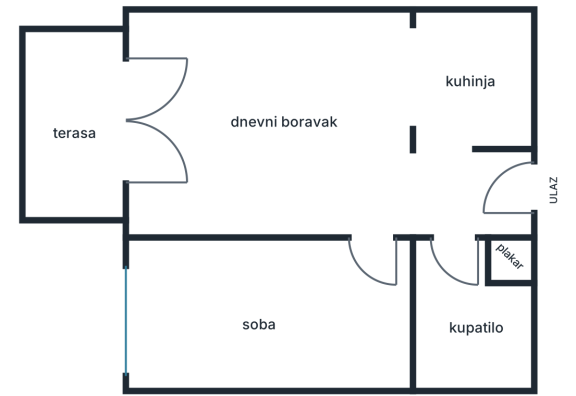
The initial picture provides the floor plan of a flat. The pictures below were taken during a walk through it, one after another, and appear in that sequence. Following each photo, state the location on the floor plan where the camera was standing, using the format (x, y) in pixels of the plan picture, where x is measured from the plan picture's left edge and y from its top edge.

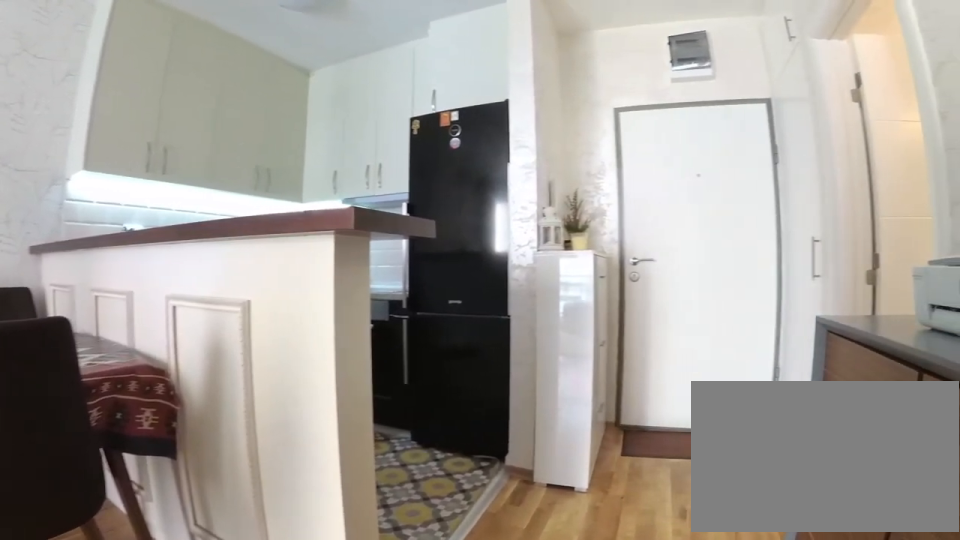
(367, 199)
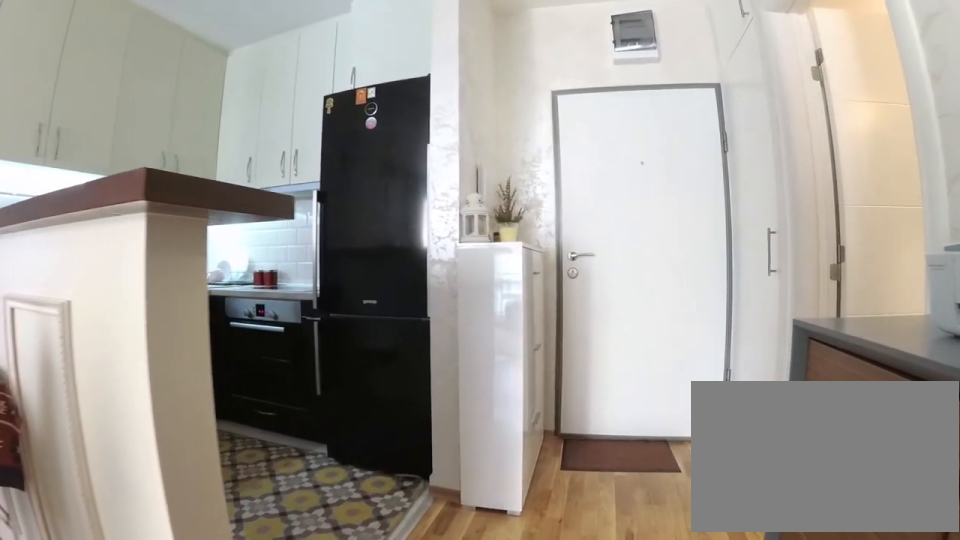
(379, 192)
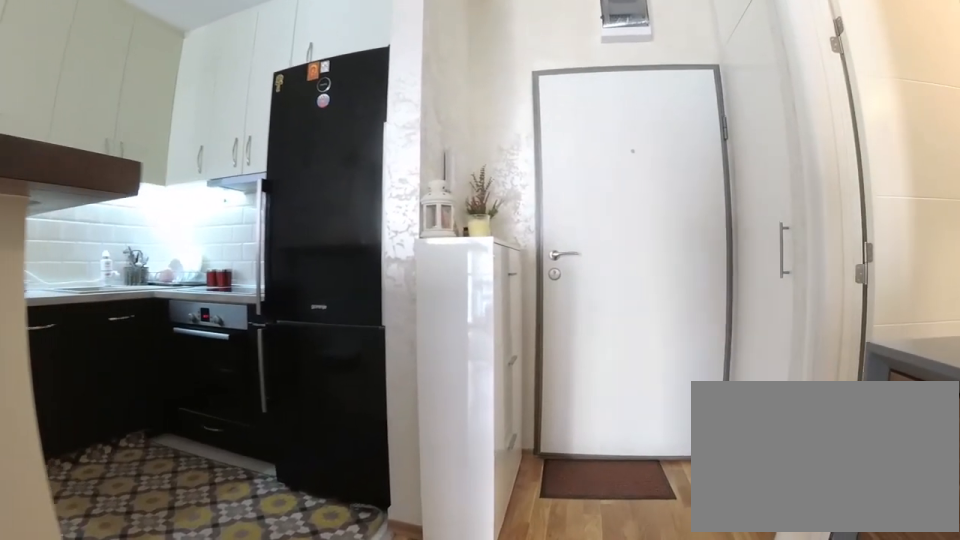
(398, 189)
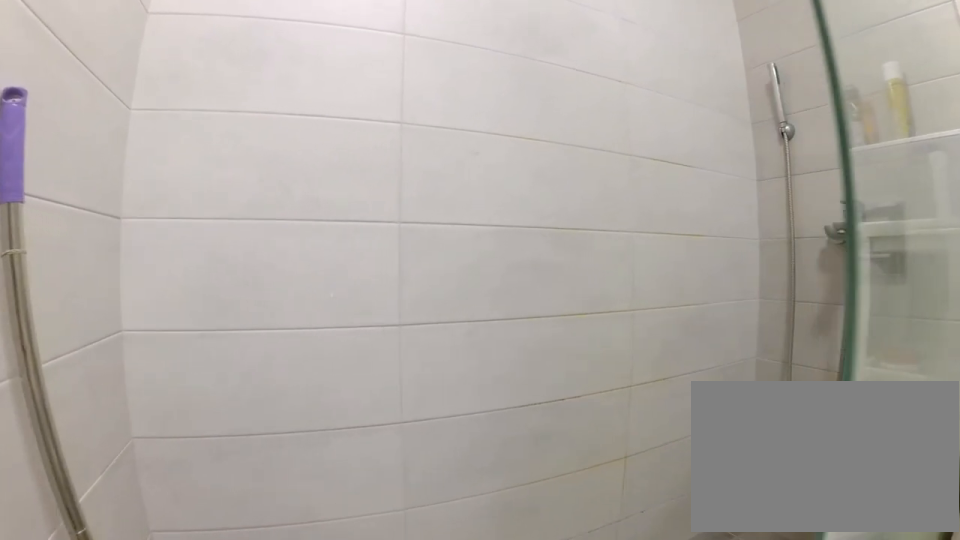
(482, 319)
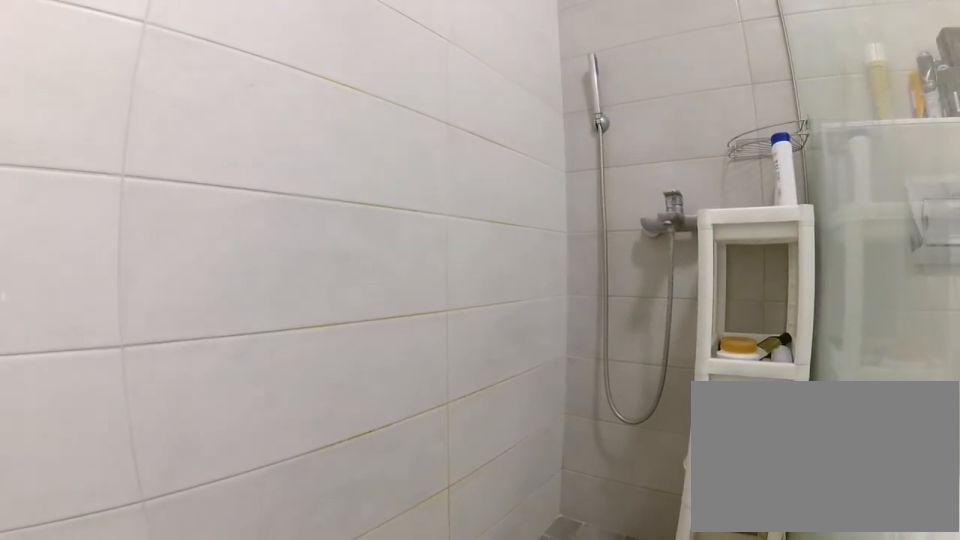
(508, 308)
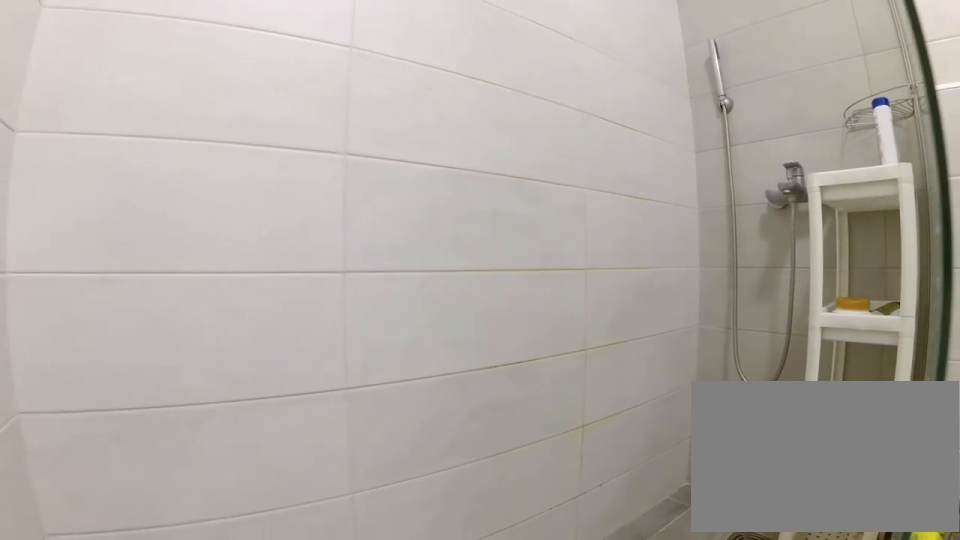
(486, 315)
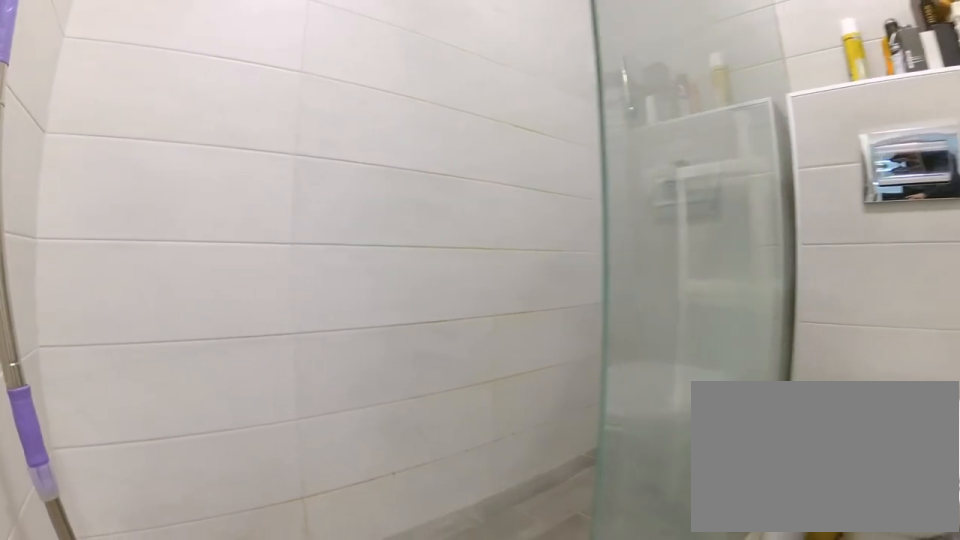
(469, 319)
